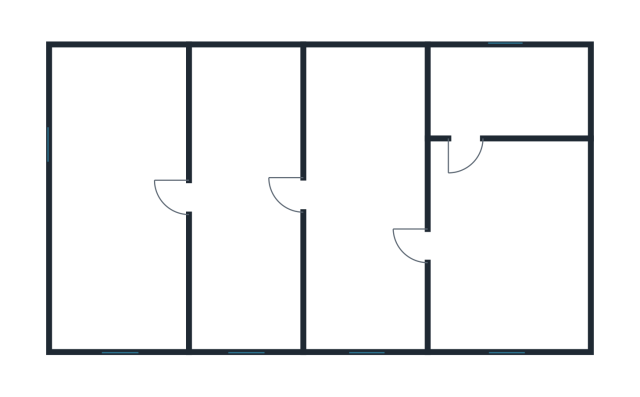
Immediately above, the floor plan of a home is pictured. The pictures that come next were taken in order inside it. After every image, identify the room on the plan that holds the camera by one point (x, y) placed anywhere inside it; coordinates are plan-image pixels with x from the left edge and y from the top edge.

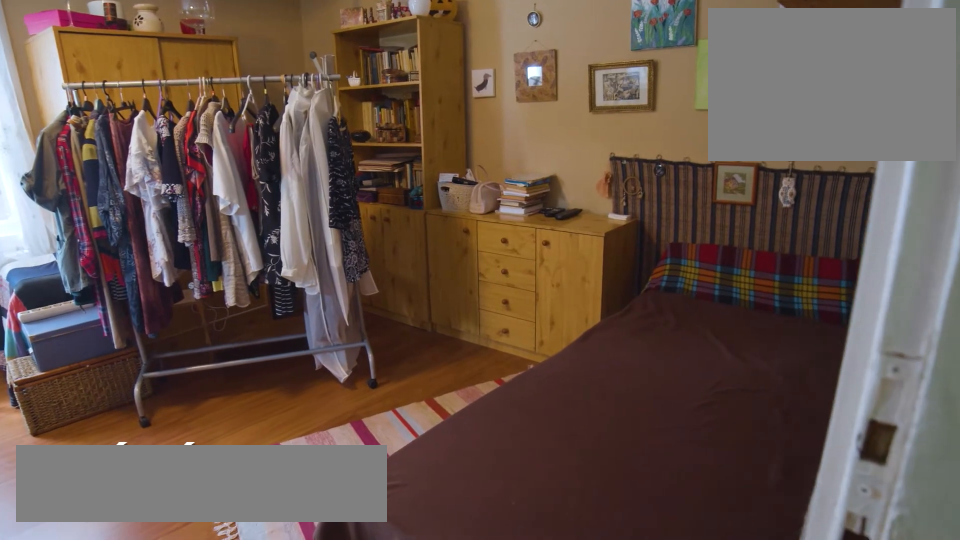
(122, 196)
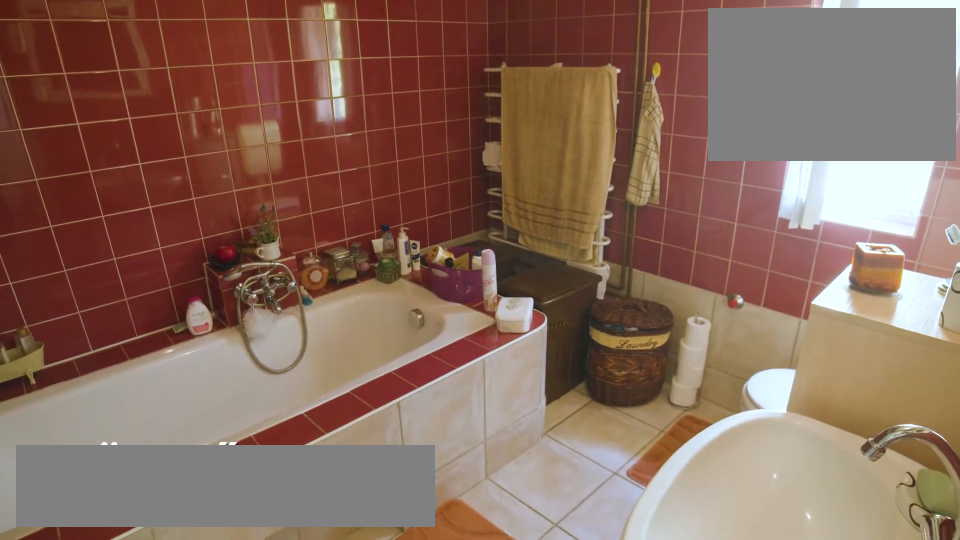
(511, 243)
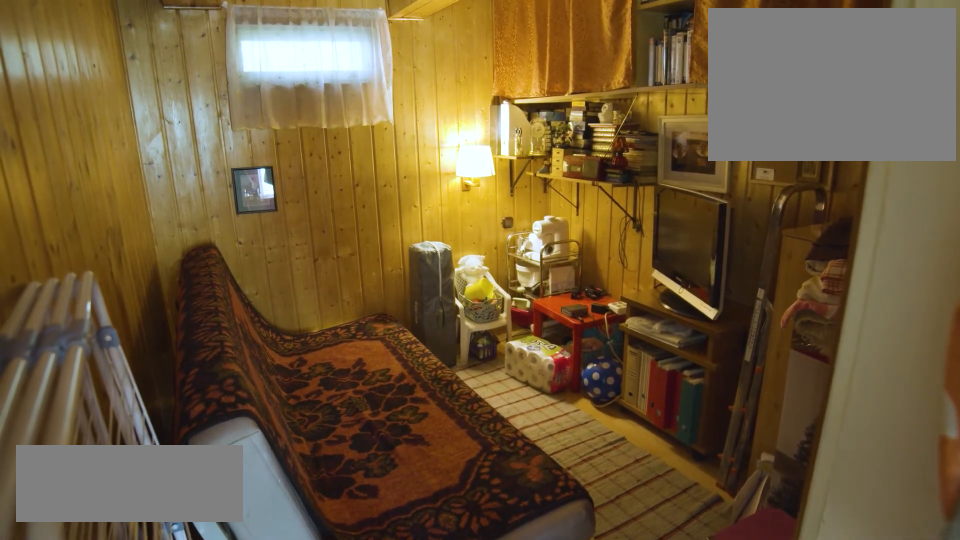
(511, 90)
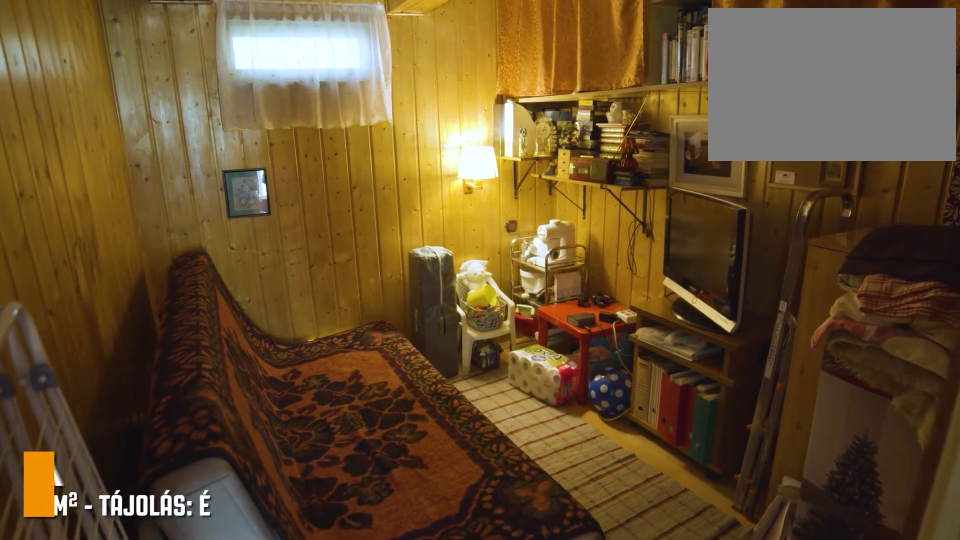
(511, 90)
